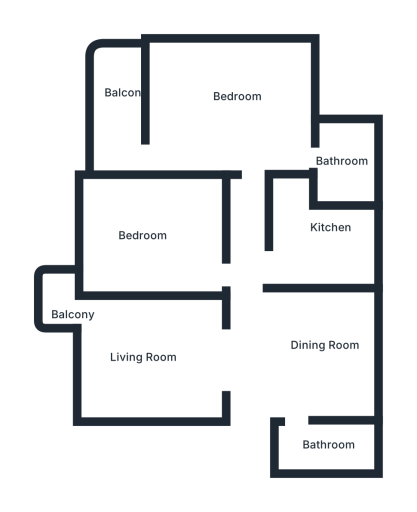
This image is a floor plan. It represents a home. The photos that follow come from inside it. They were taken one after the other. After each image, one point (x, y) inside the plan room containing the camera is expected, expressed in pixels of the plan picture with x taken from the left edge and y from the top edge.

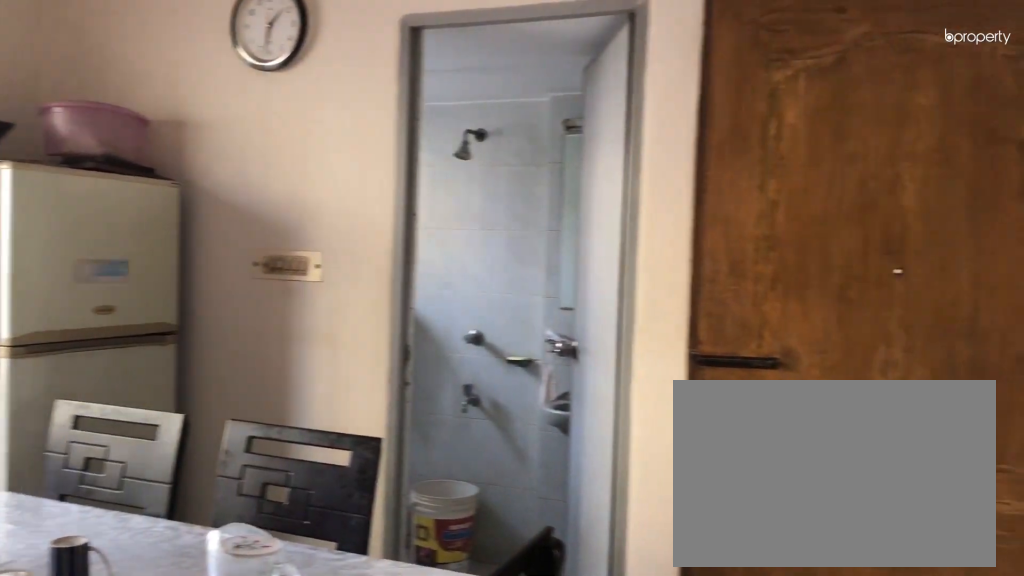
(298, 348)
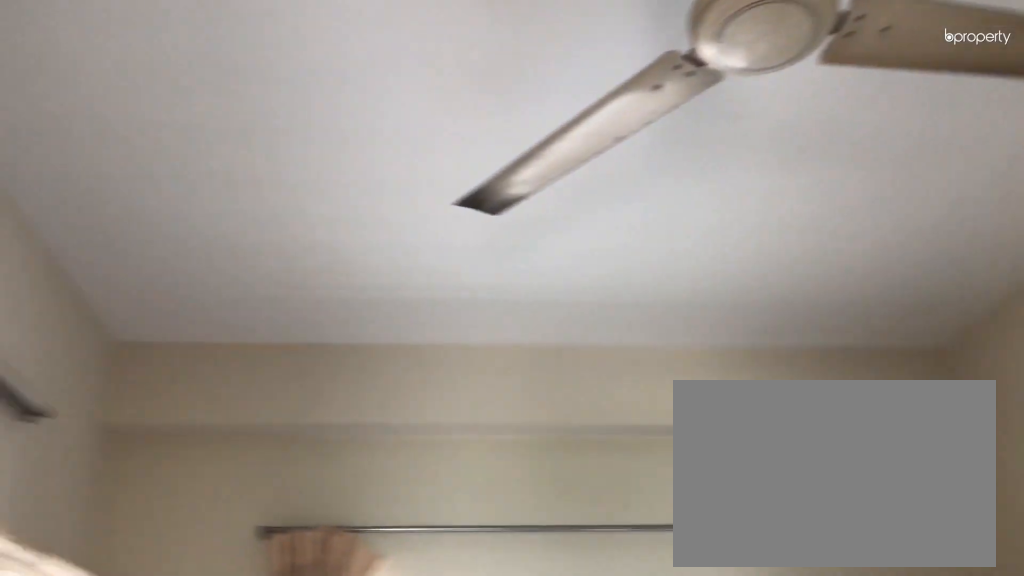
(298, 348)
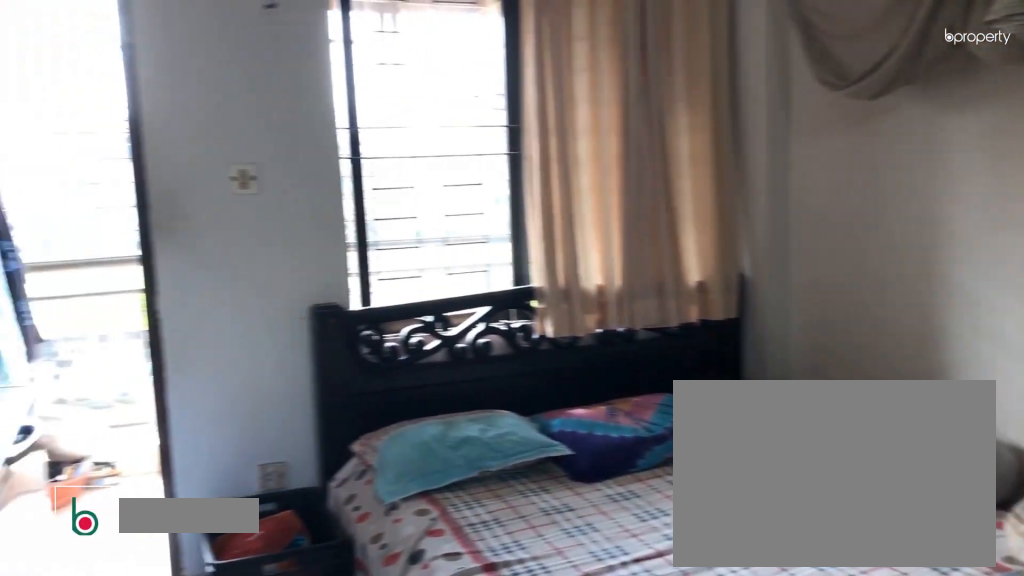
(226, 98)
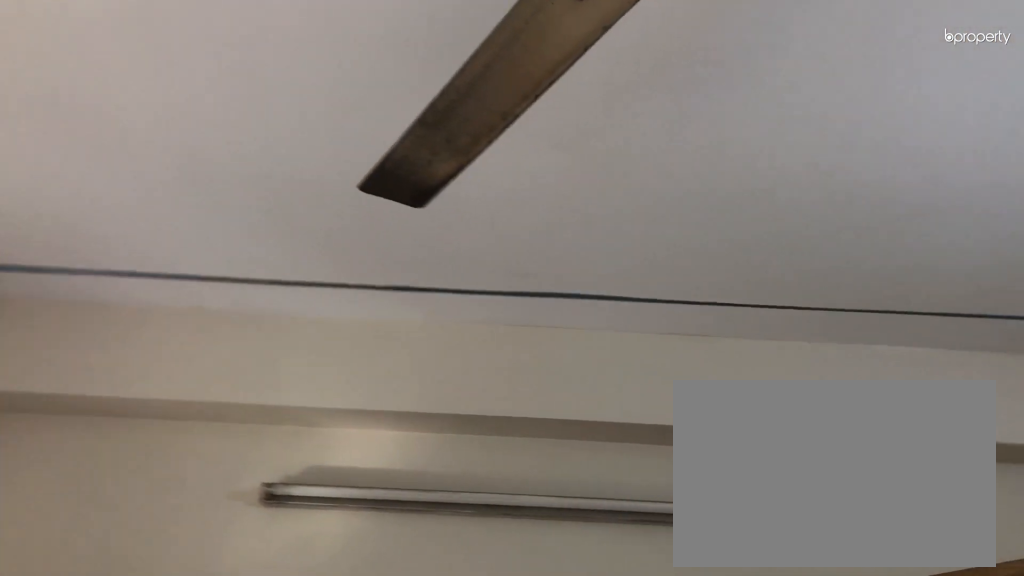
(231, 102)
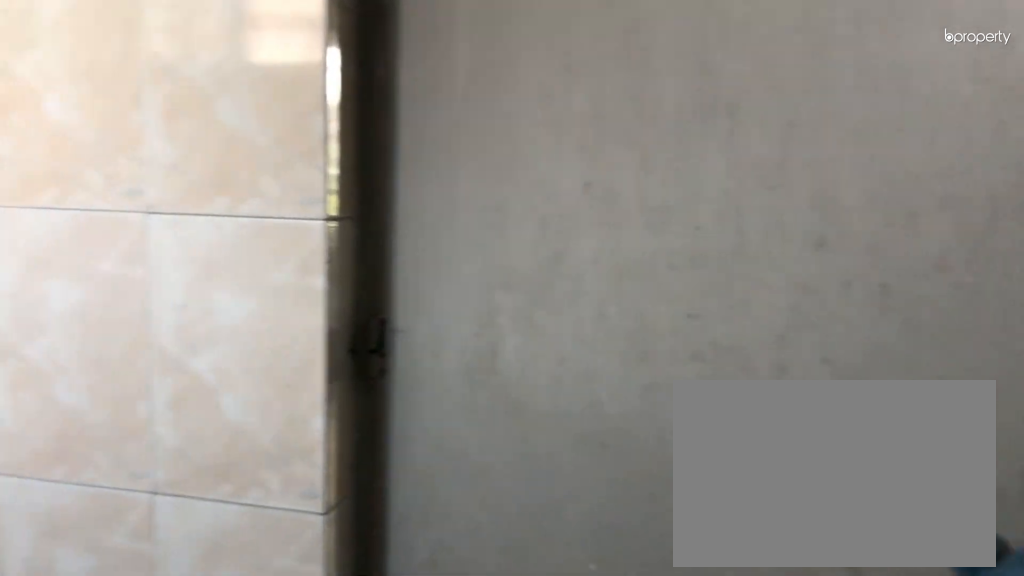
(346, 163)
